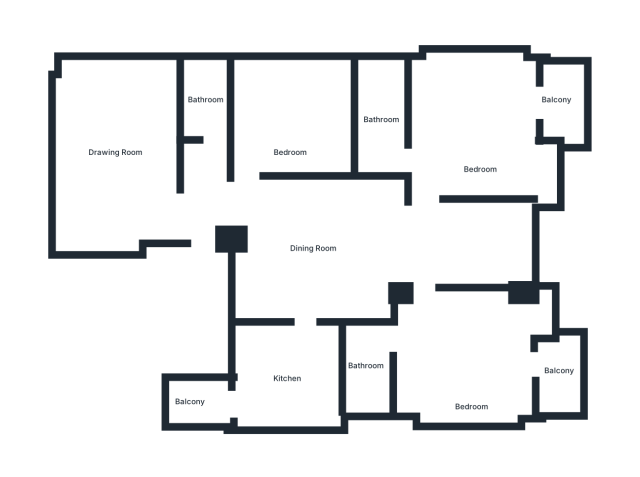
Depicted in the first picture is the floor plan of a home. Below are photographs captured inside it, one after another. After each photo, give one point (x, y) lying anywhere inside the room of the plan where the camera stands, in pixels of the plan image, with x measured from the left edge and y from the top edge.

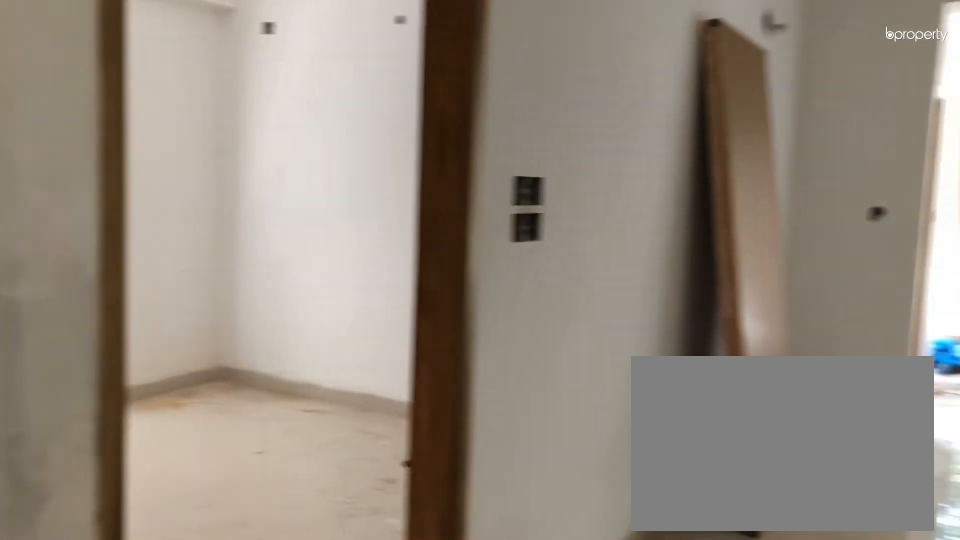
(265, 209)
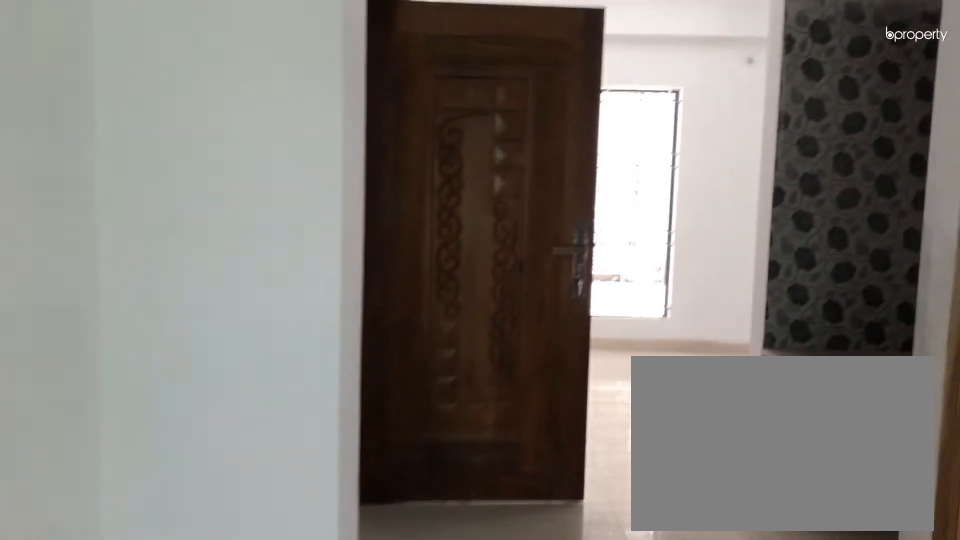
(318, 261)
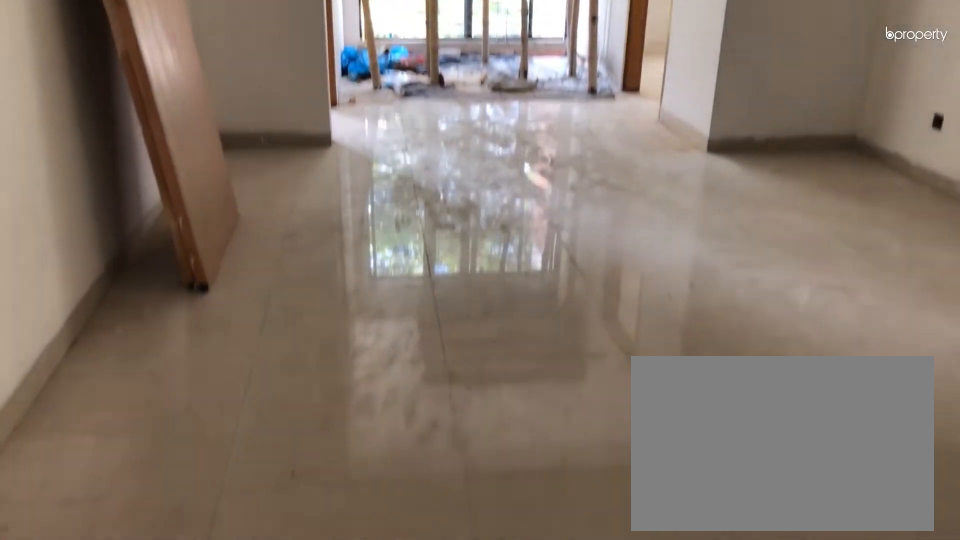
(318, 261)
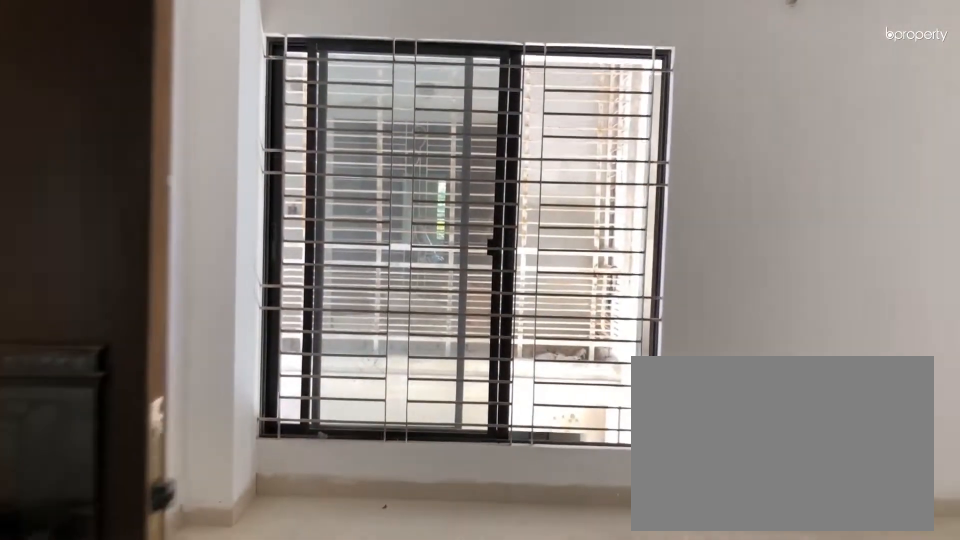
(123, 205)
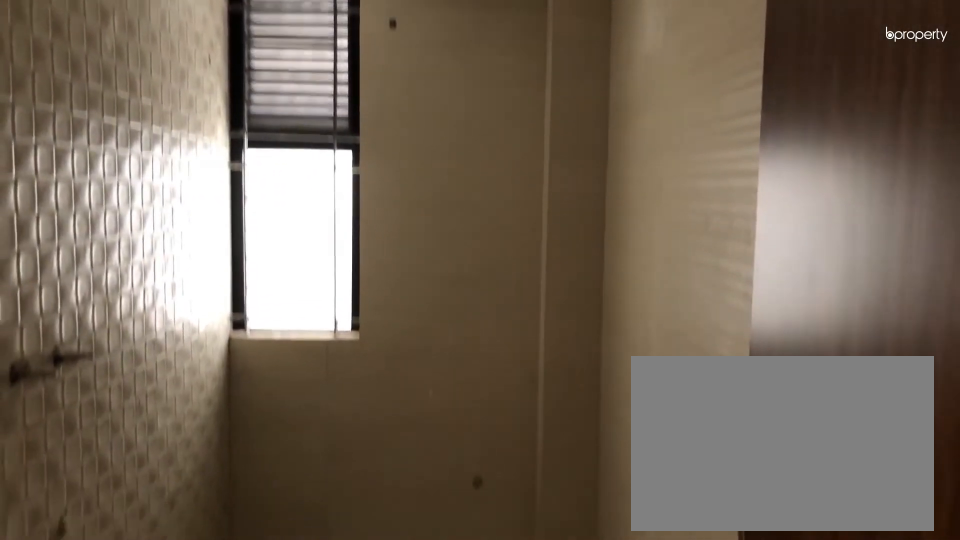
(203, 98)
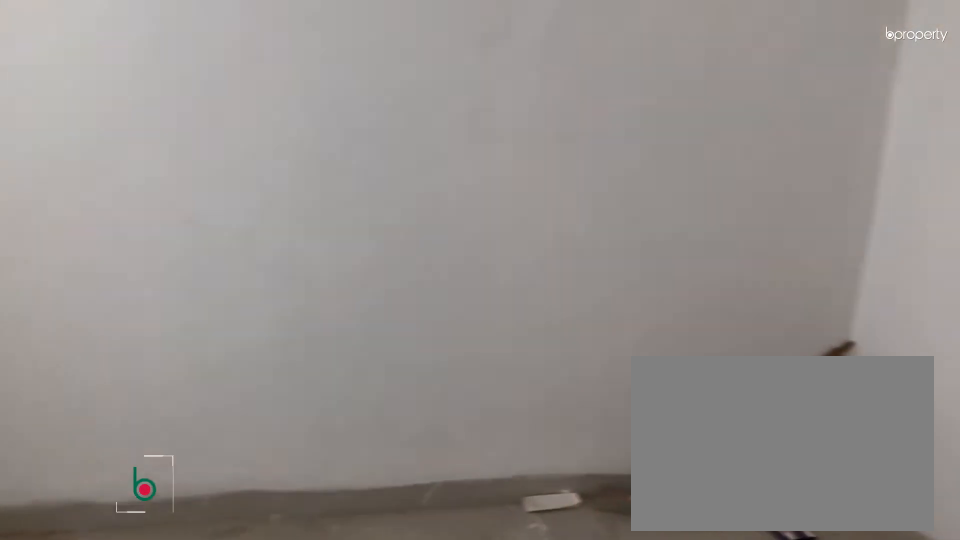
(285, 126)
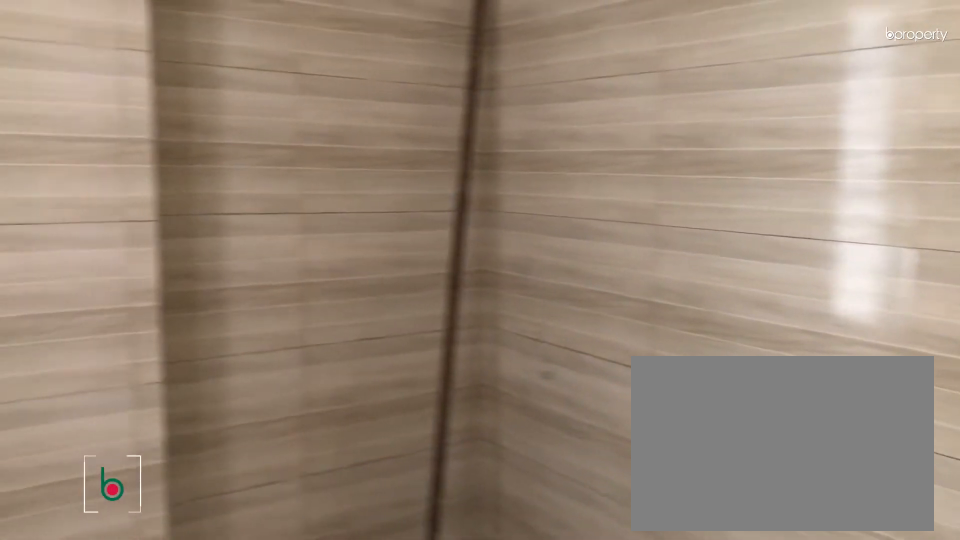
(285, 377)
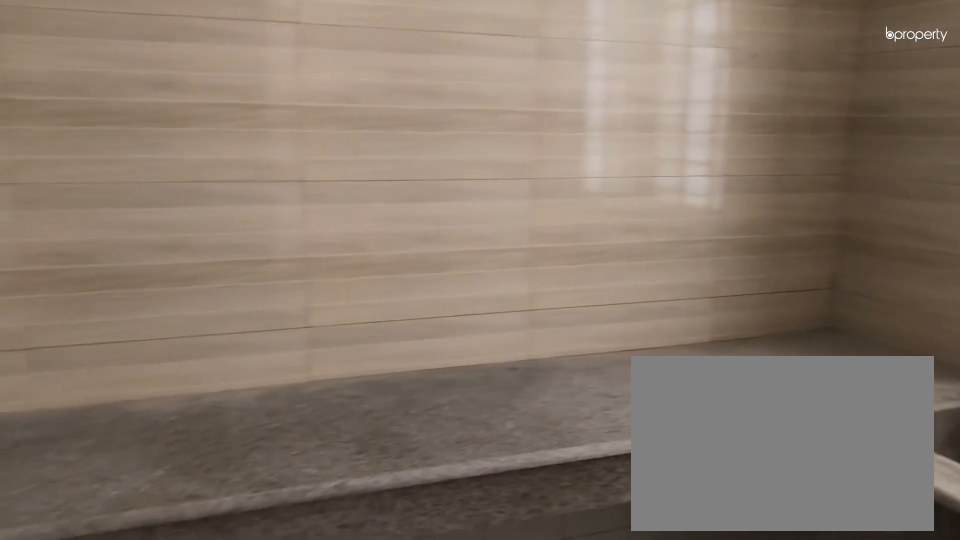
(285, 377)
